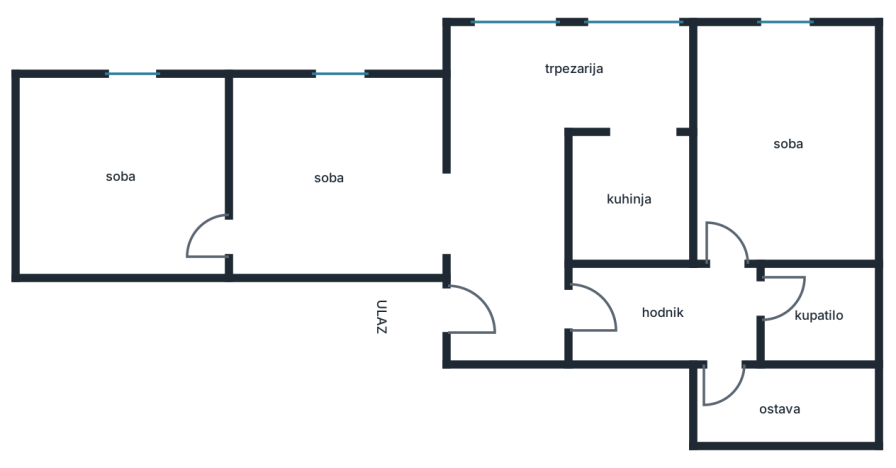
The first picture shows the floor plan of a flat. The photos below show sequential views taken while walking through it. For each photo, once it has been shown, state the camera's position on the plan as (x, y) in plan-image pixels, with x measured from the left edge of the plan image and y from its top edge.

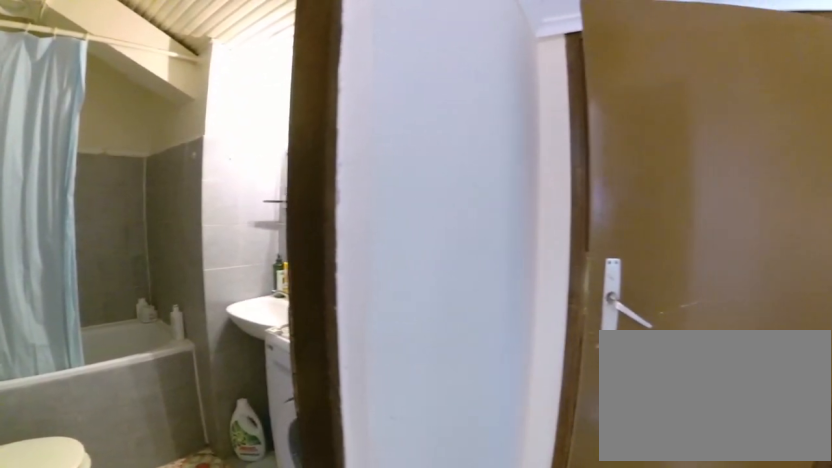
(727, 298)
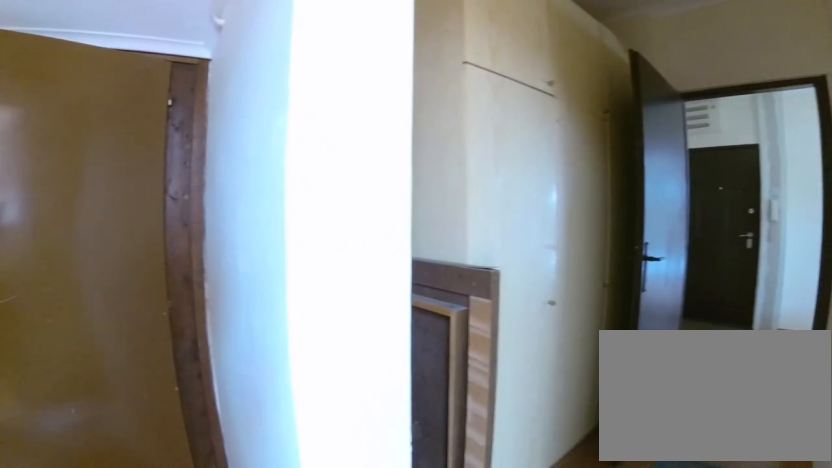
(736, 301)
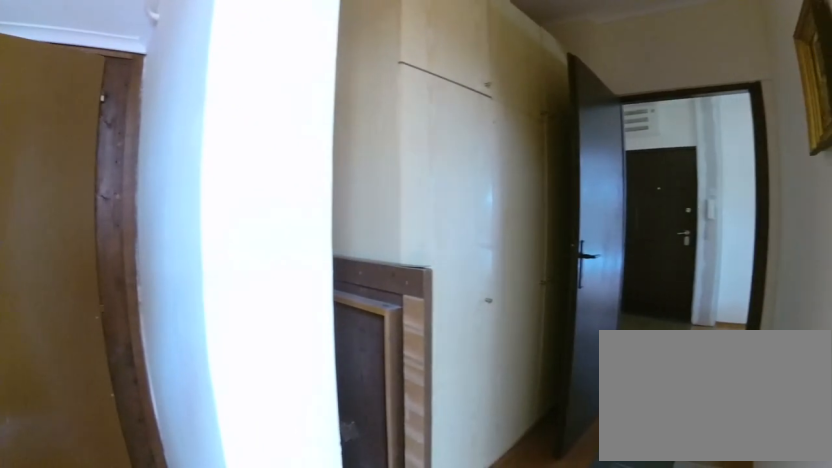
(736, 303)
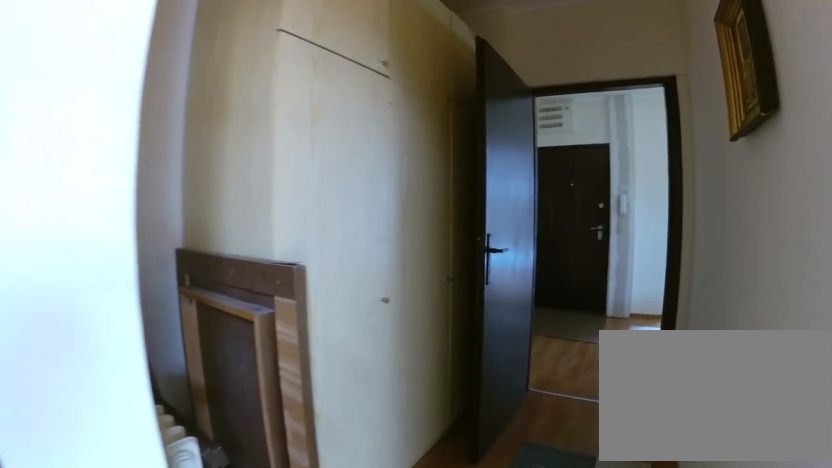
(735, 310)
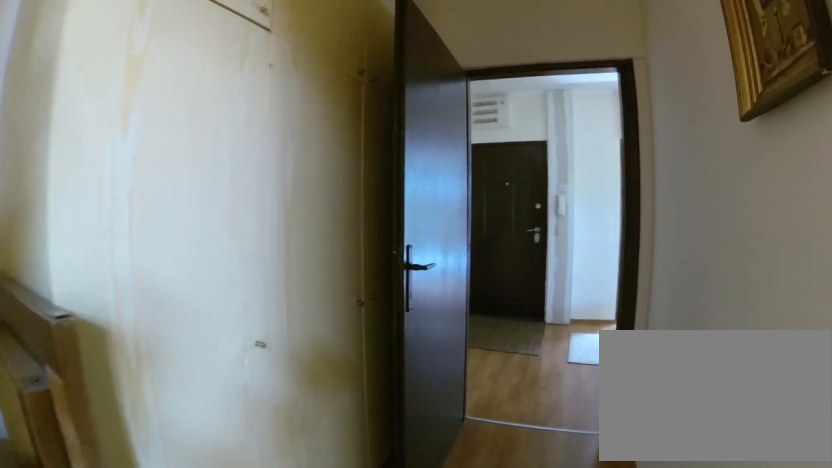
(716, 317)
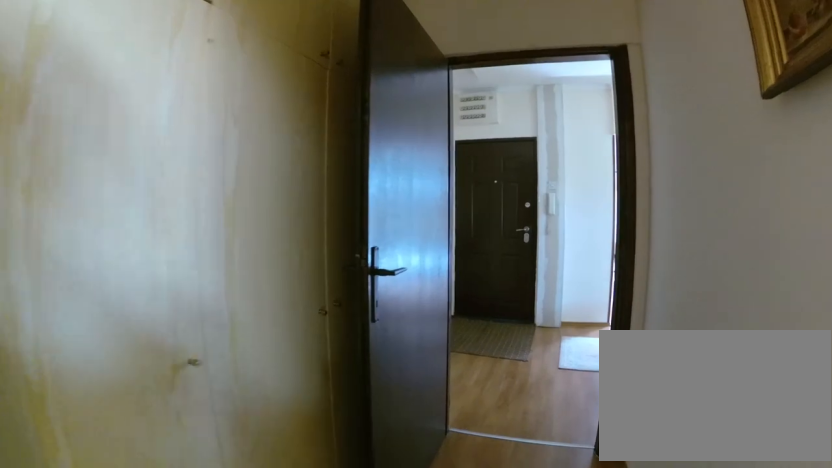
(706, 316)
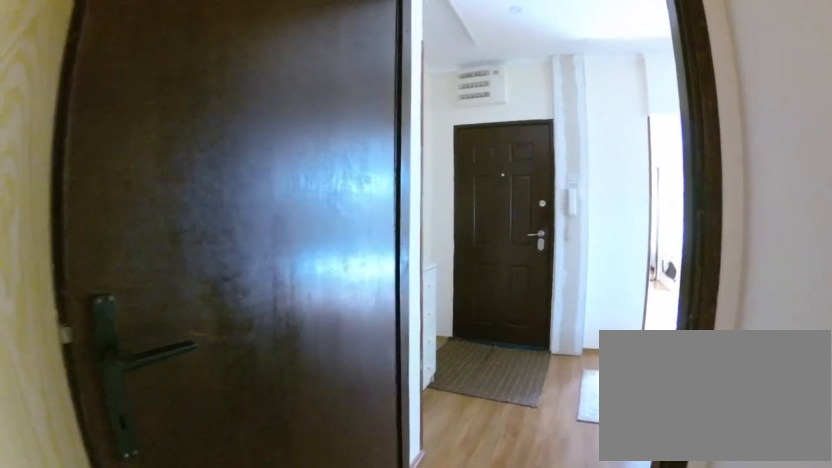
(657, 316)
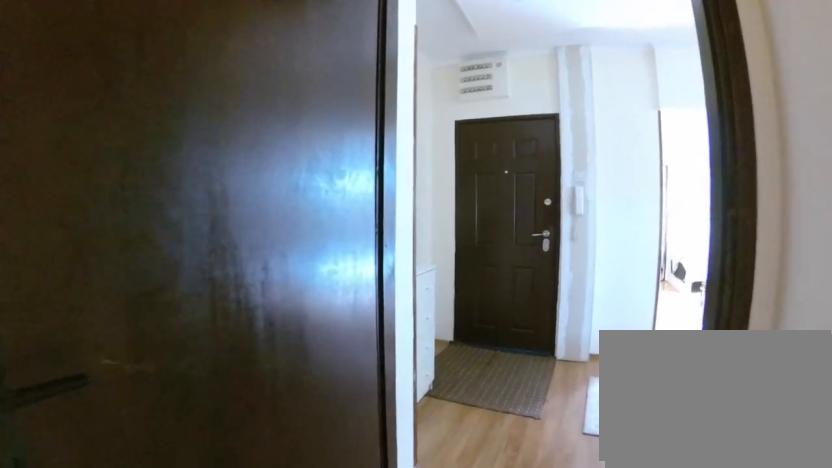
(647, 317)
